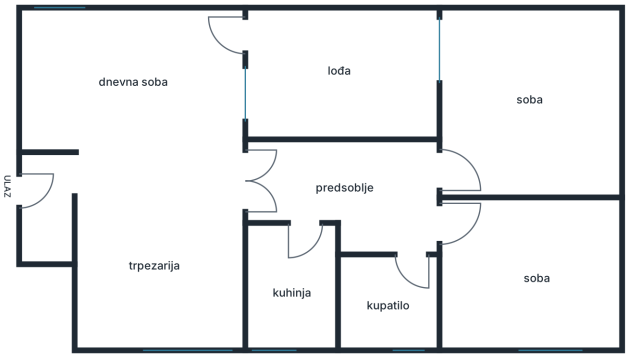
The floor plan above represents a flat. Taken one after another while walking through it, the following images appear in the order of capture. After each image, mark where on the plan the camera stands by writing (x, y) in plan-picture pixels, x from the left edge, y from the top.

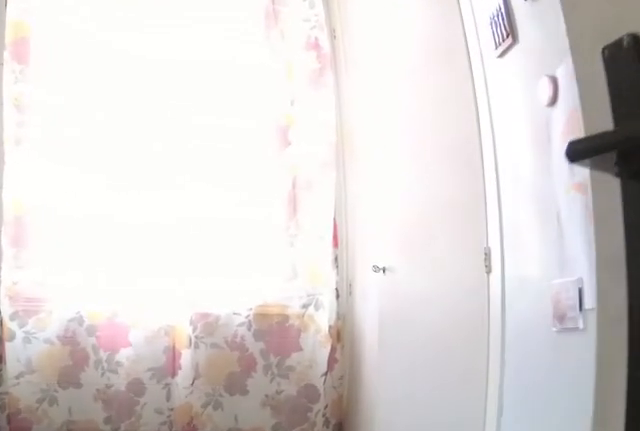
(292, 228)
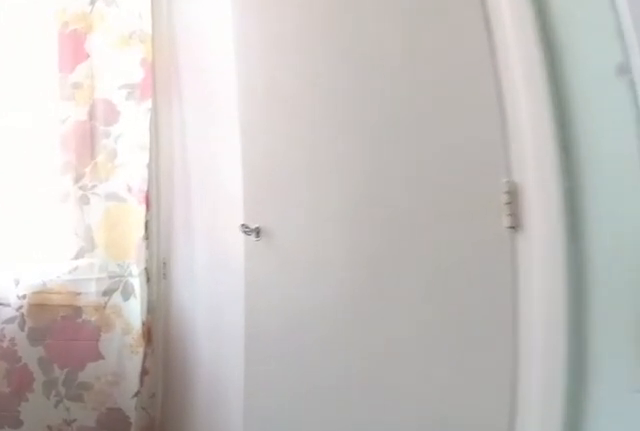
(292, 283)
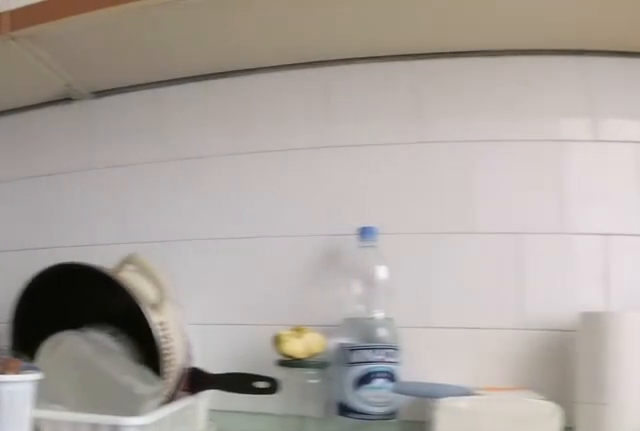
(280, 336)
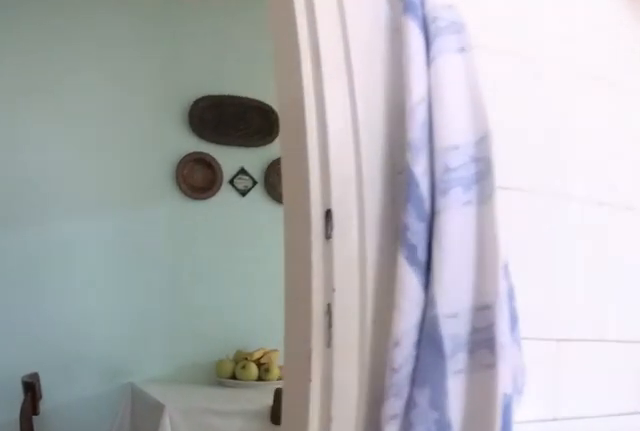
(292, 283)
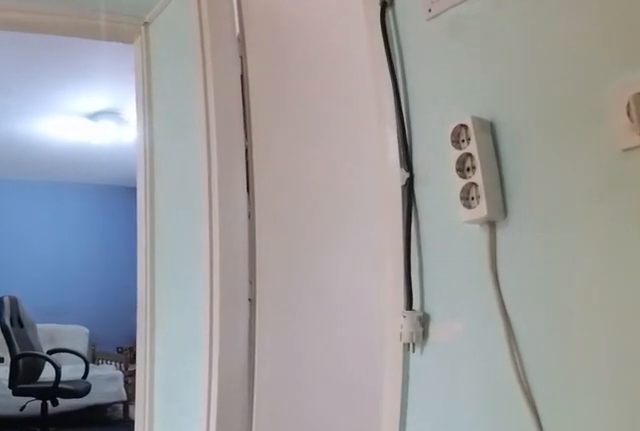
(332, 201)
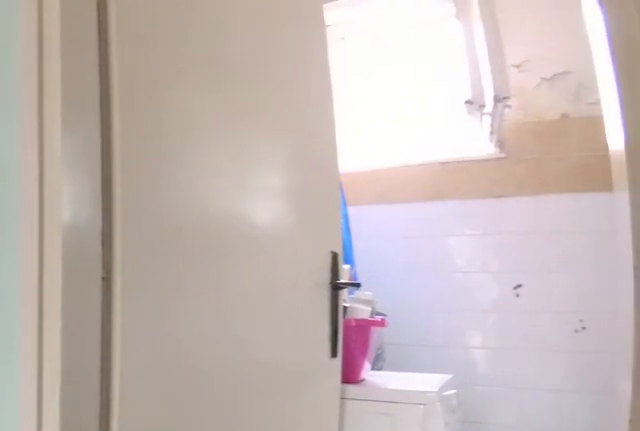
(375, 220)
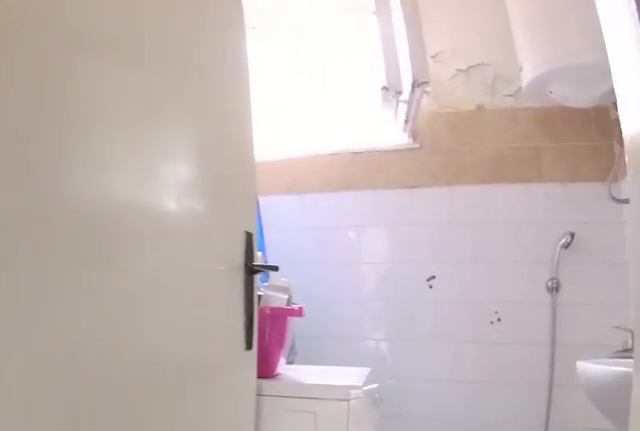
(384, 219)
